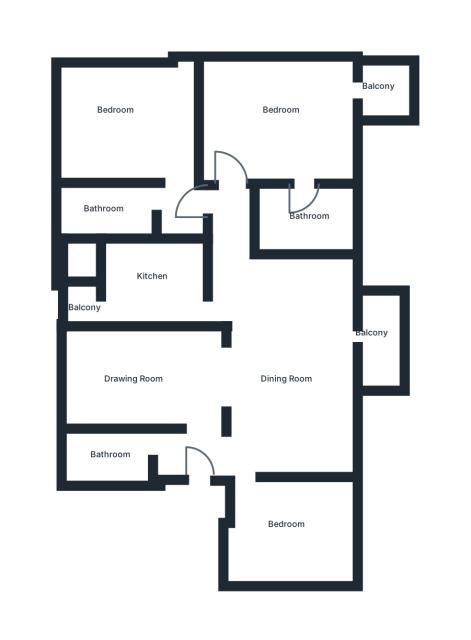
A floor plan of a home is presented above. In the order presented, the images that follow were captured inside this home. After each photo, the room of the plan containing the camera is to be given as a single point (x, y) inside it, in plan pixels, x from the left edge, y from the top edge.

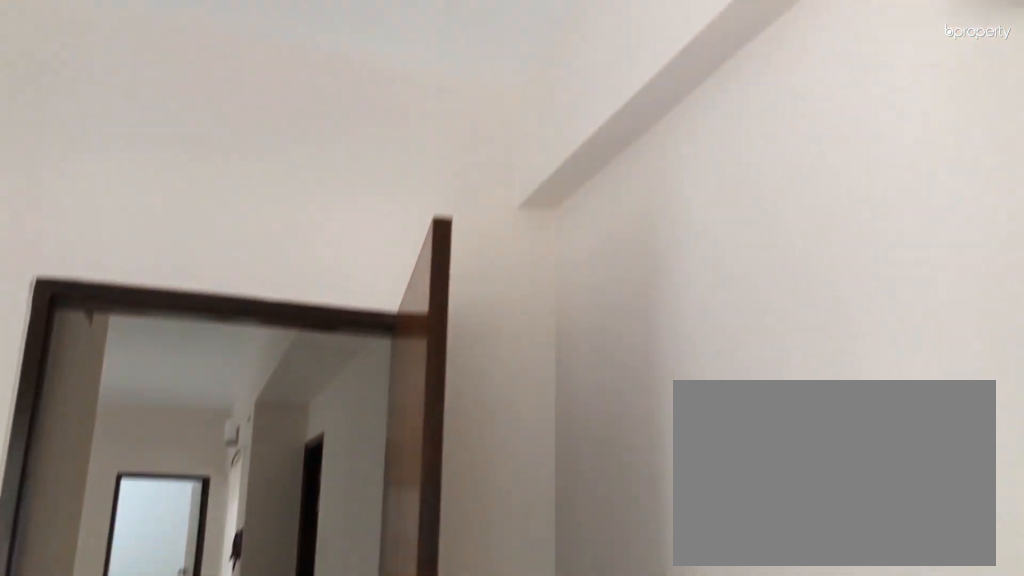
(288, 112)
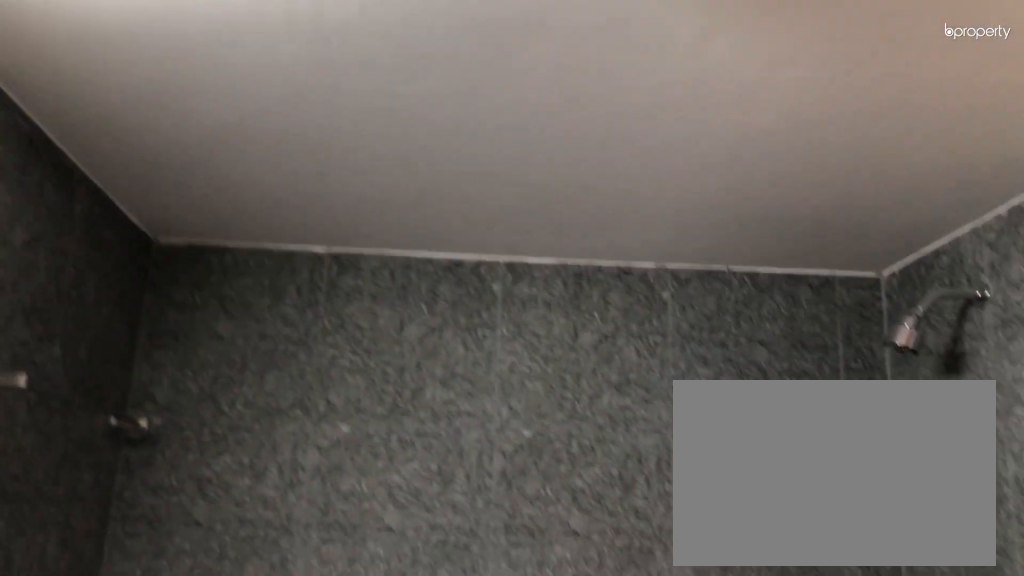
(304, 216)
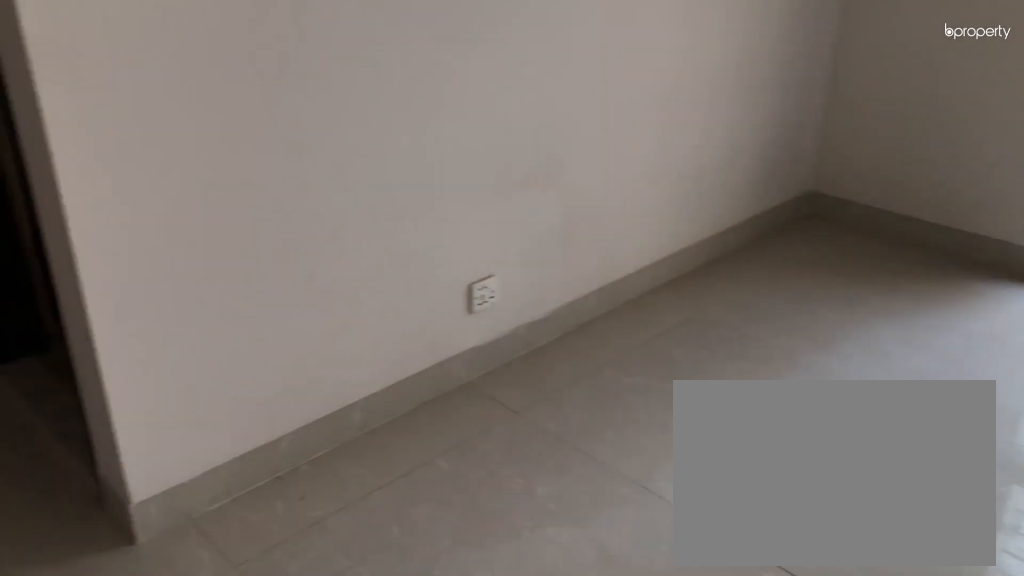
(143, 129)
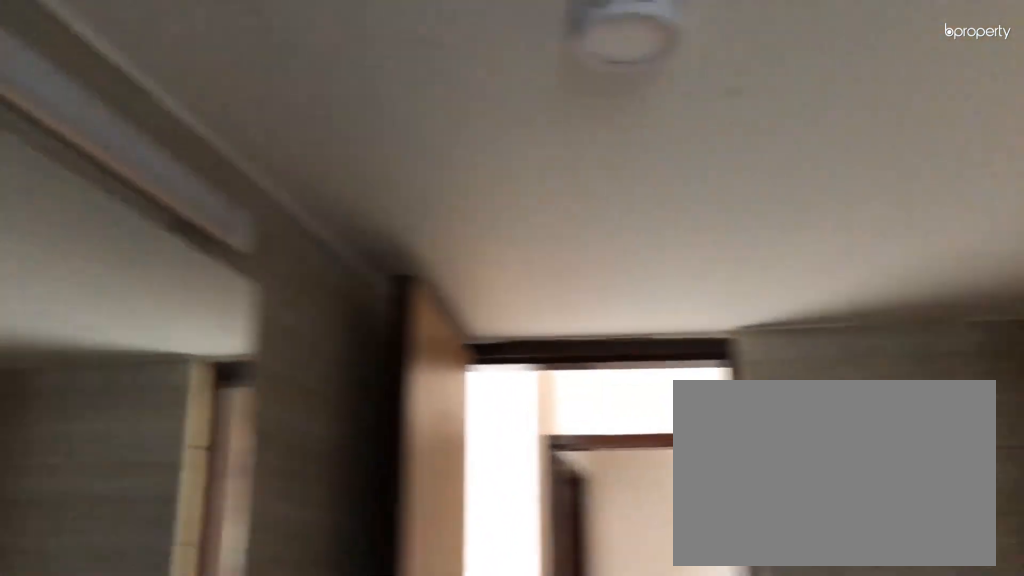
(116, 207)
